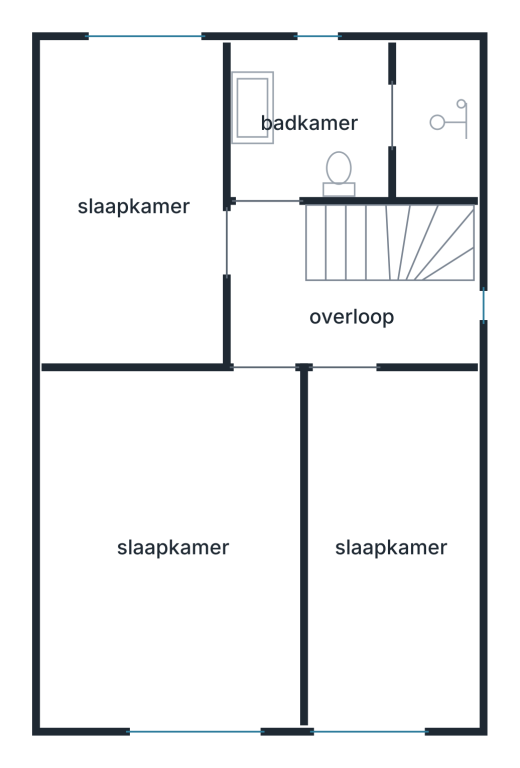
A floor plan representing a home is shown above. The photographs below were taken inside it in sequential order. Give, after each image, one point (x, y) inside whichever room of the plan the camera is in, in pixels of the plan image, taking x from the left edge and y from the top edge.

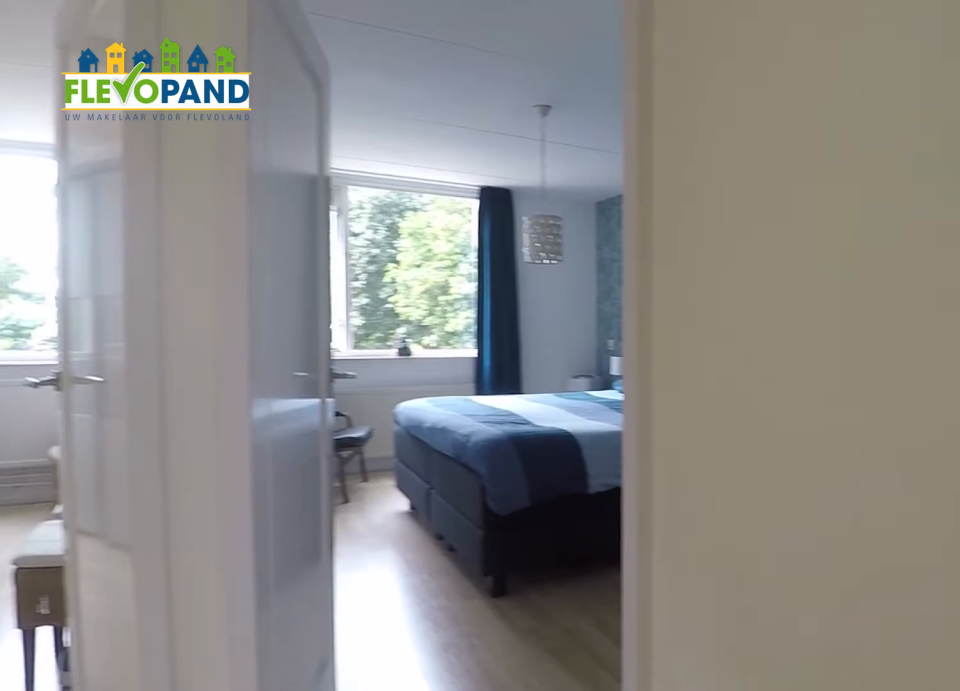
(332, 306)
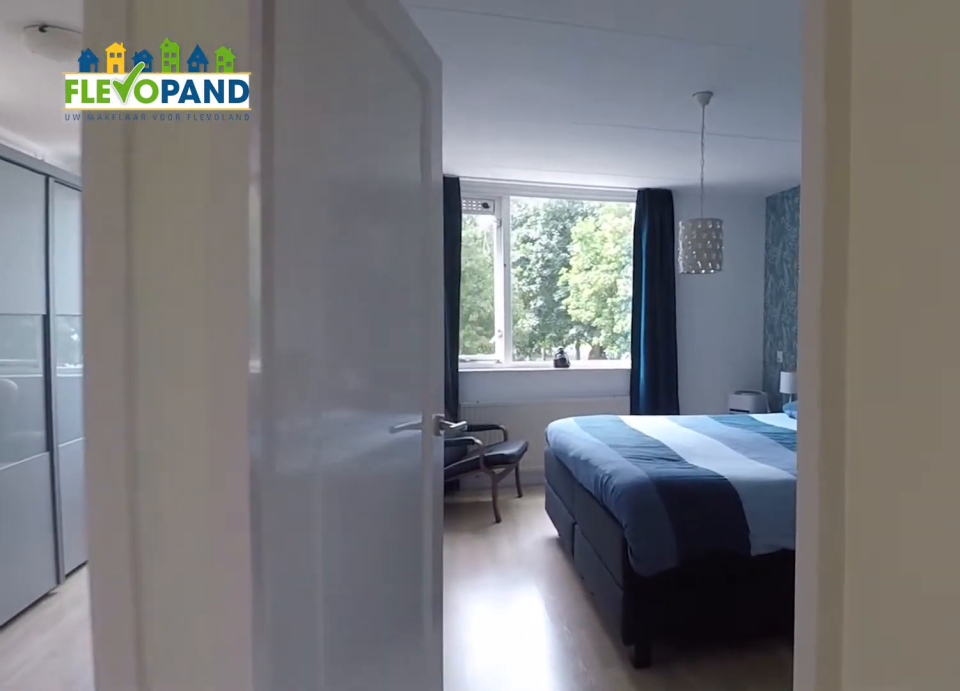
(332, 306)
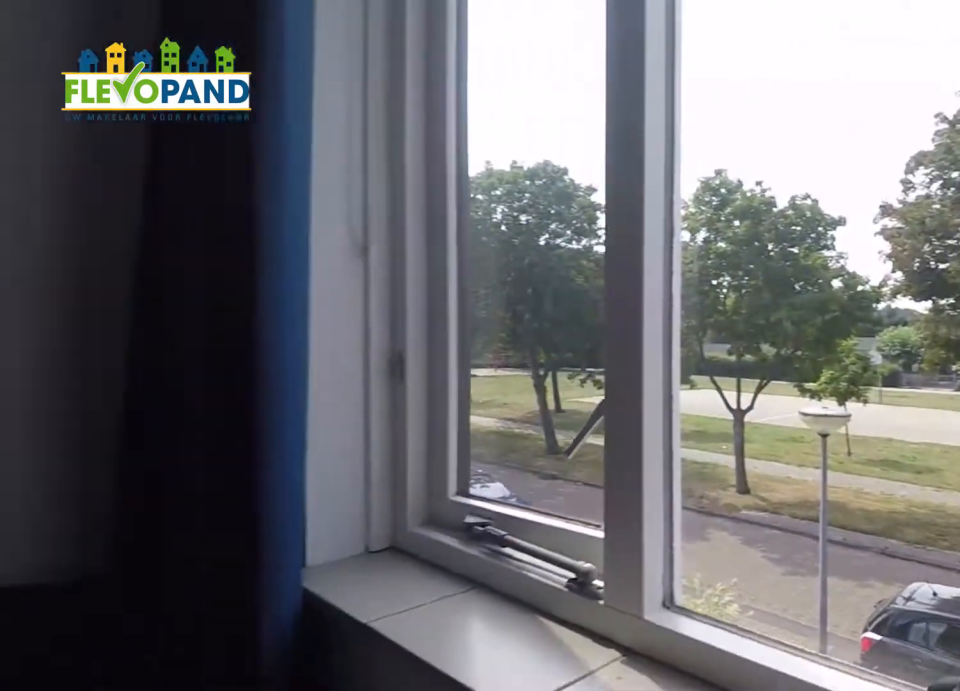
(180, 474)
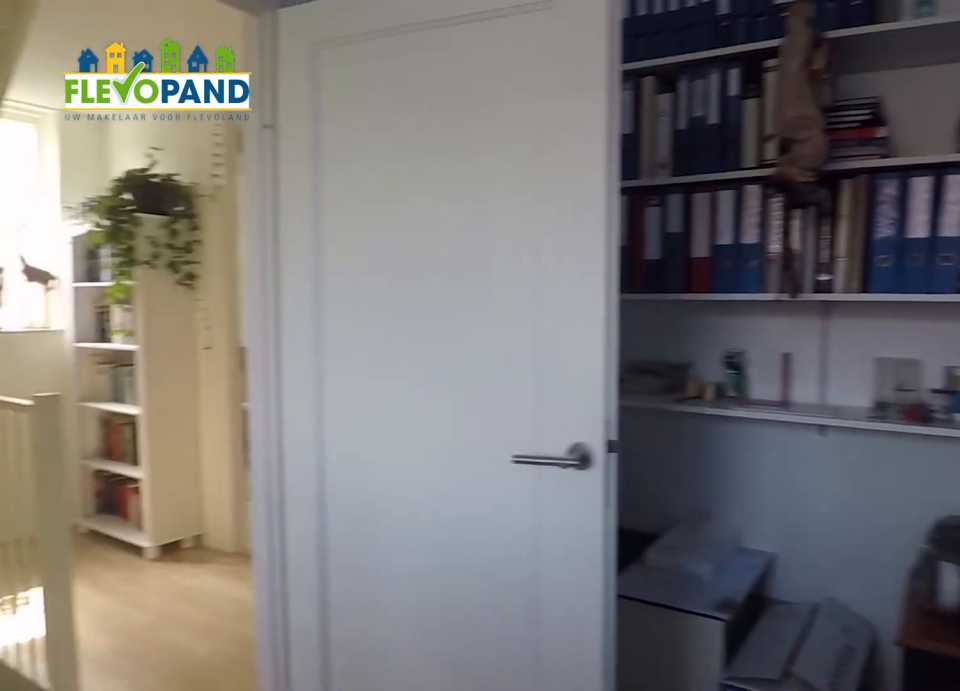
(133, 202)
